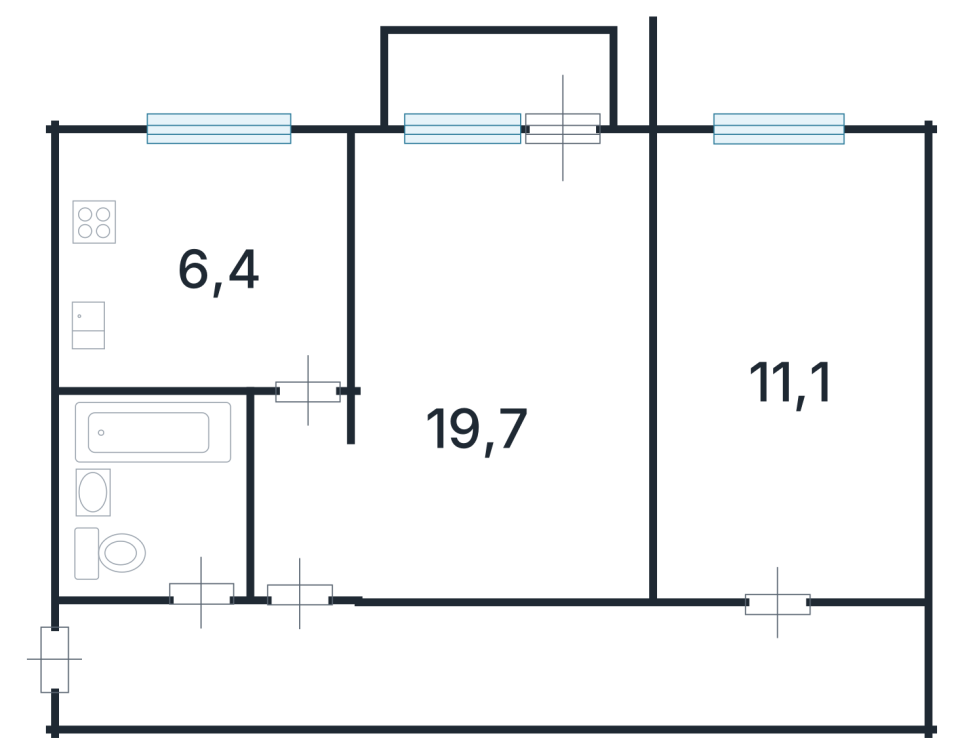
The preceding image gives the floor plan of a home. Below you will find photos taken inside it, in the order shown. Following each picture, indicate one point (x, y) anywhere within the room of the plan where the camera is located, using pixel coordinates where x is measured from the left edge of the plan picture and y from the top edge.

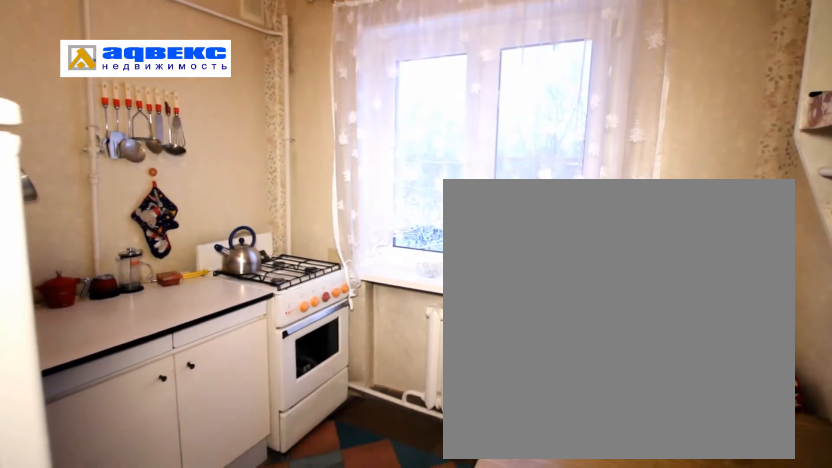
(148, 316)
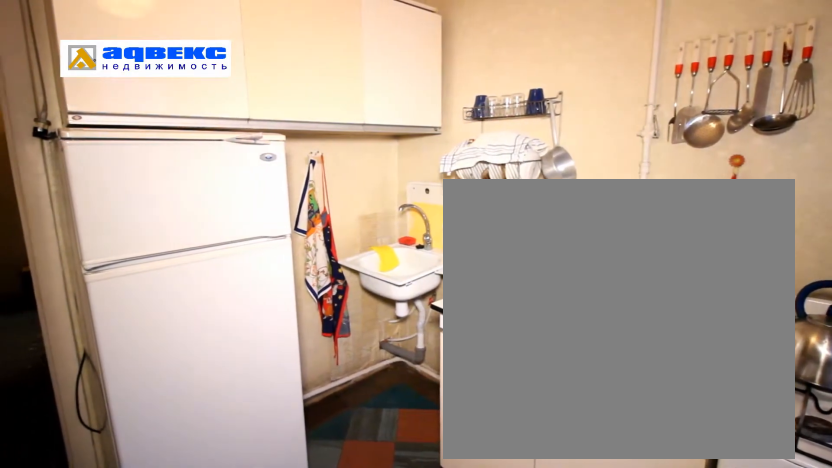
(148, 316)
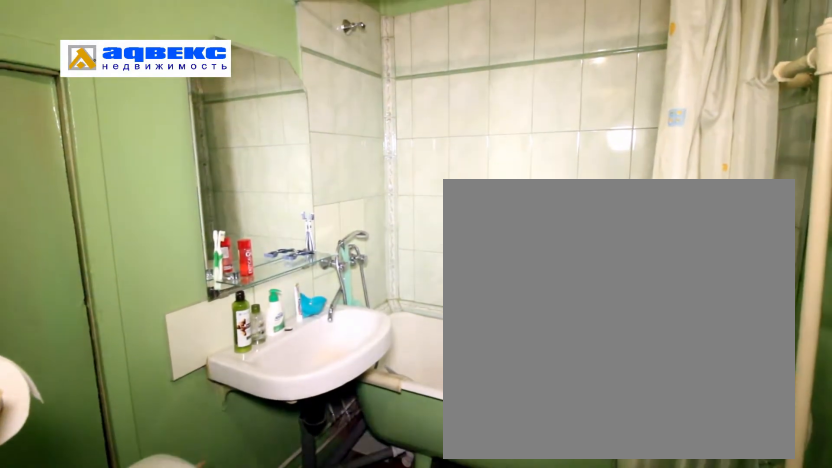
(165, 564)
